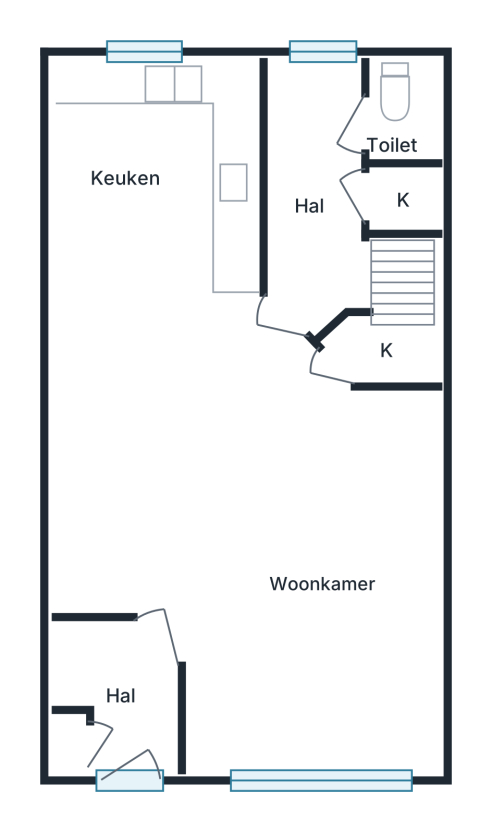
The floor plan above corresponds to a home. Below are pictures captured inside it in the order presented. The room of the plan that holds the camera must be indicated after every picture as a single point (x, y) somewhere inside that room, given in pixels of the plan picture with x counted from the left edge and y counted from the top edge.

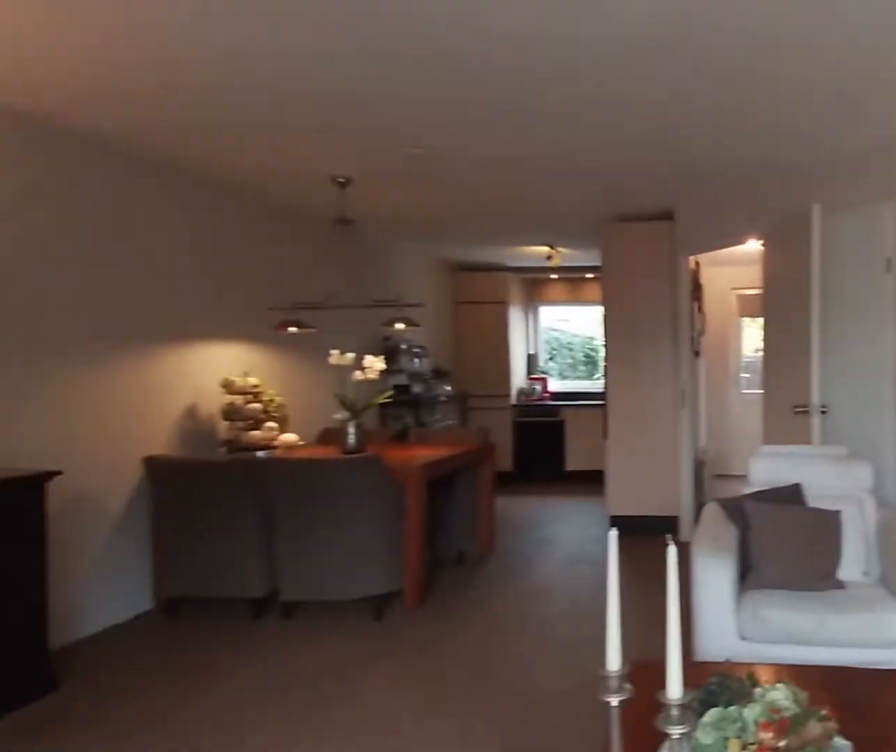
(254, 527)
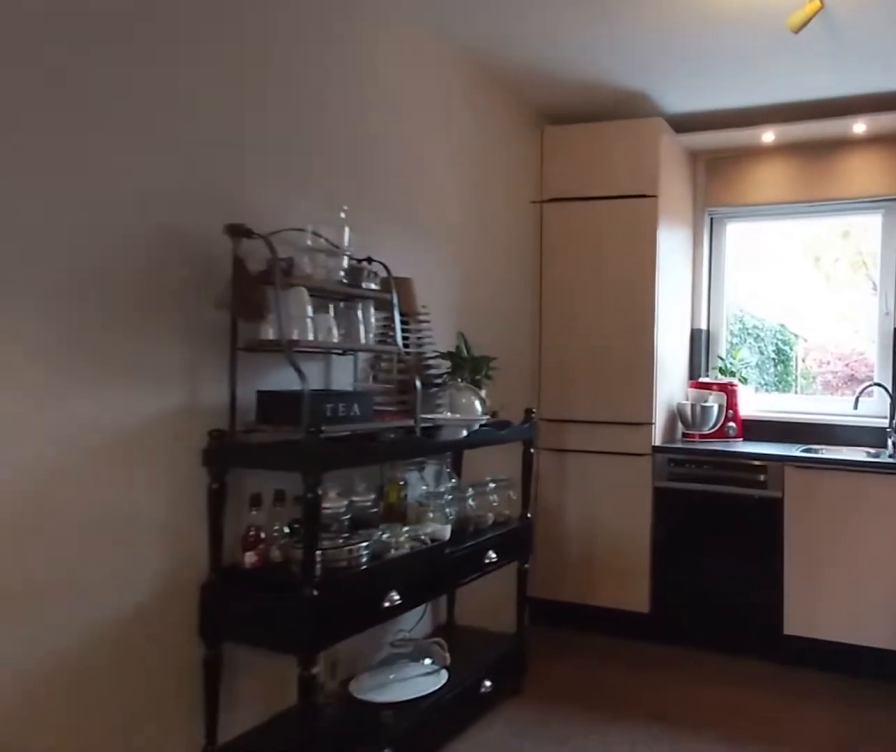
(155, 176)
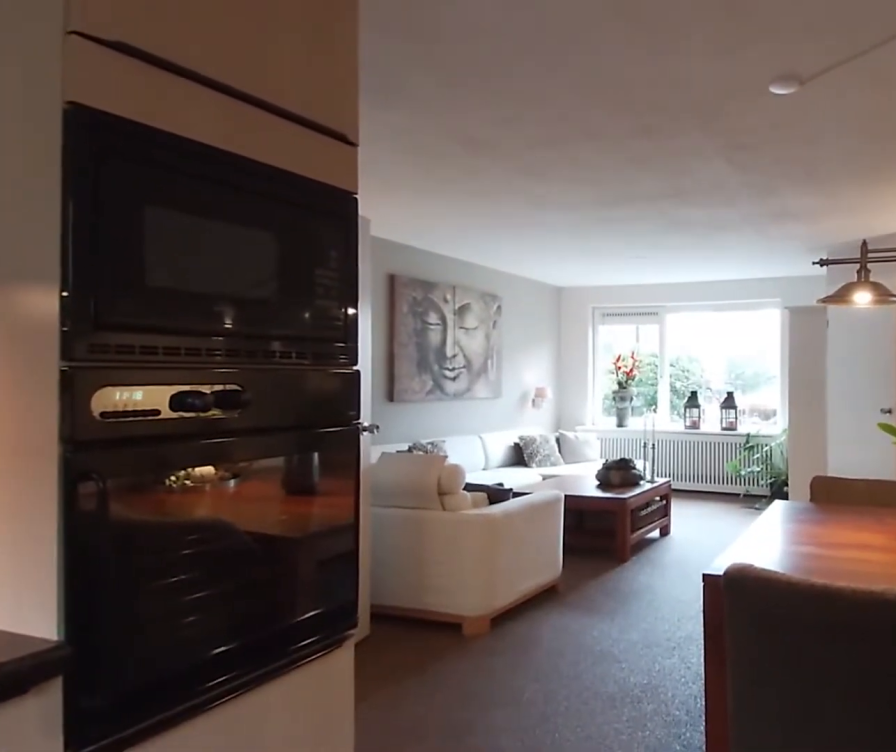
(155, 176)
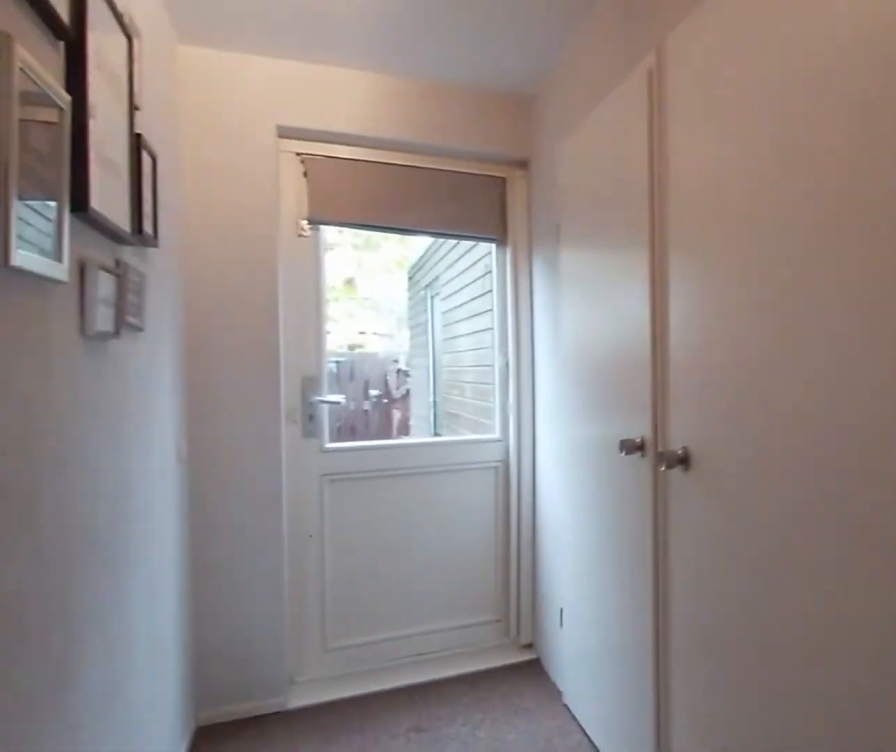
(317, 191)
